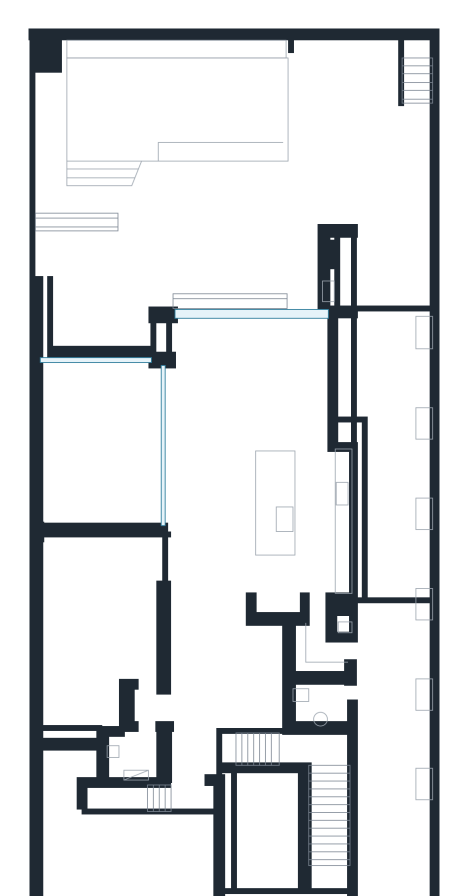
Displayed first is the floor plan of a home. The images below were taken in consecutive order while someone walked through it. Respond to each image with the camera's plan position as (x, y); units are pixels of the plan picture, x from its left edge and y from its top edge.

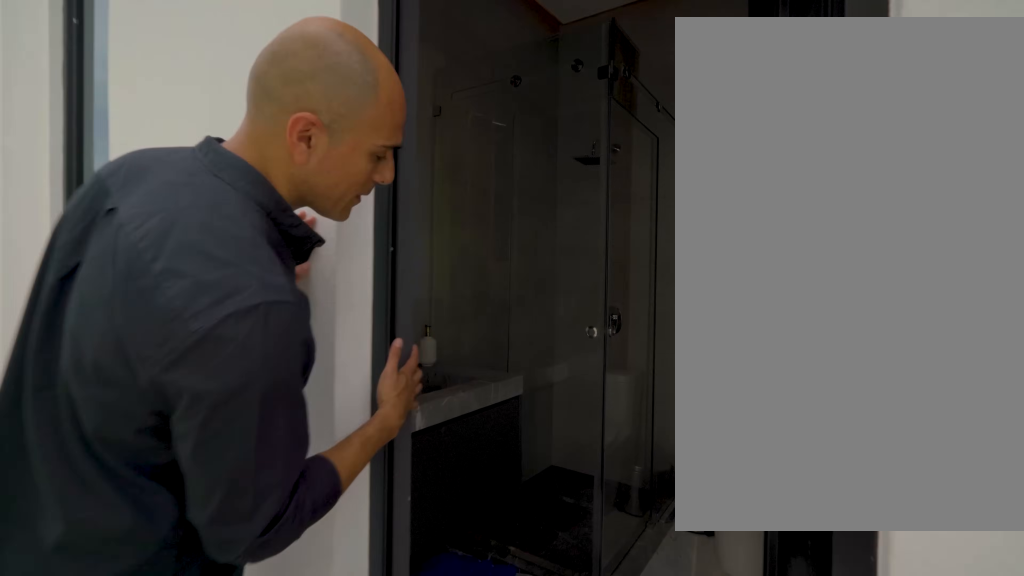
(354, 692)
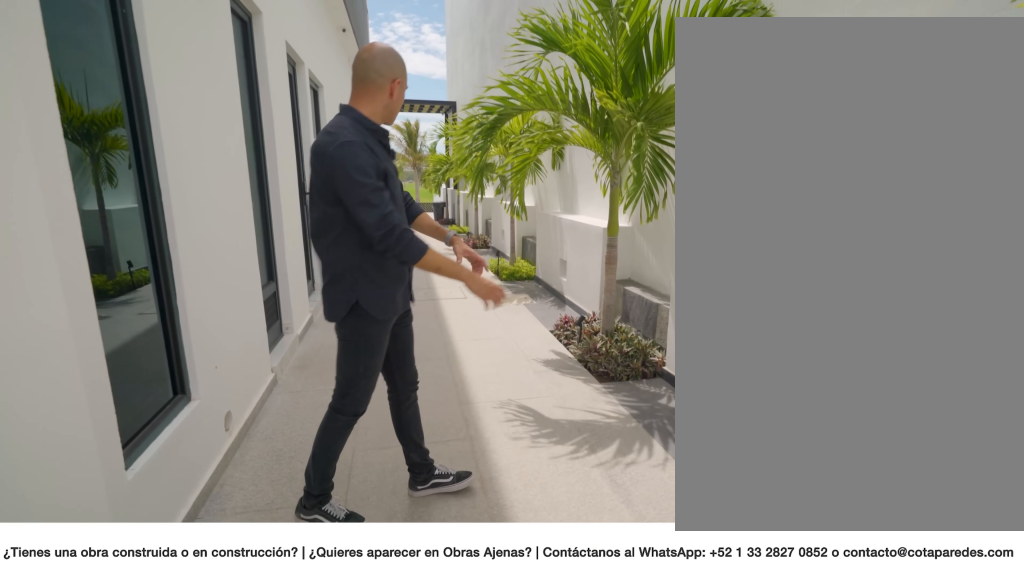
(387, 820)
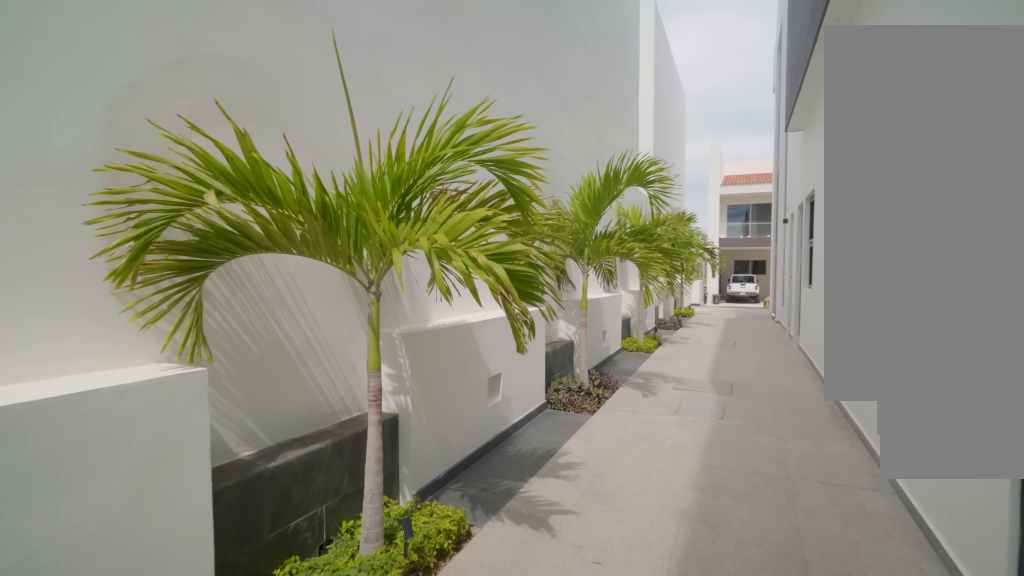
(390, 479)
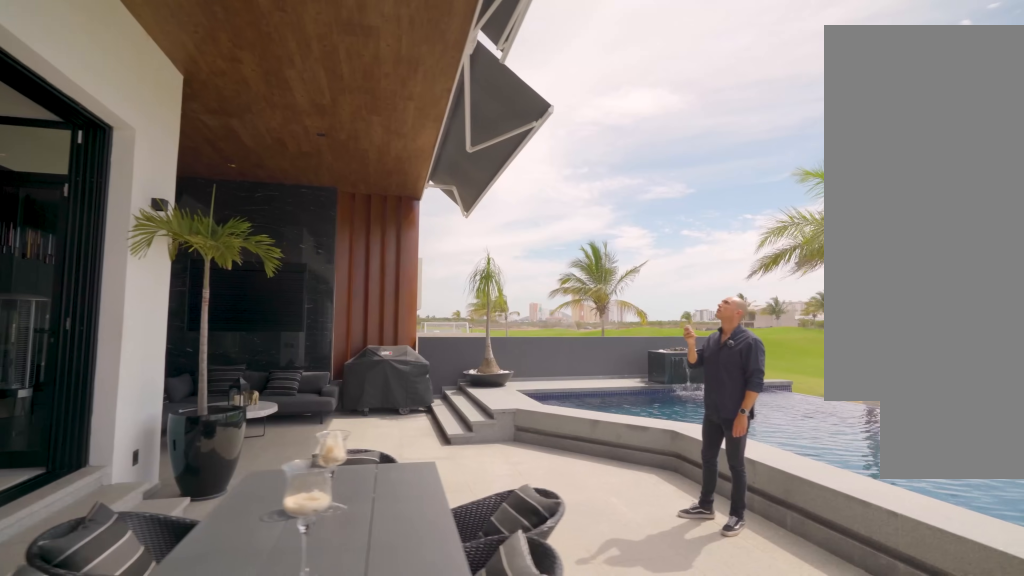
(305, 231)
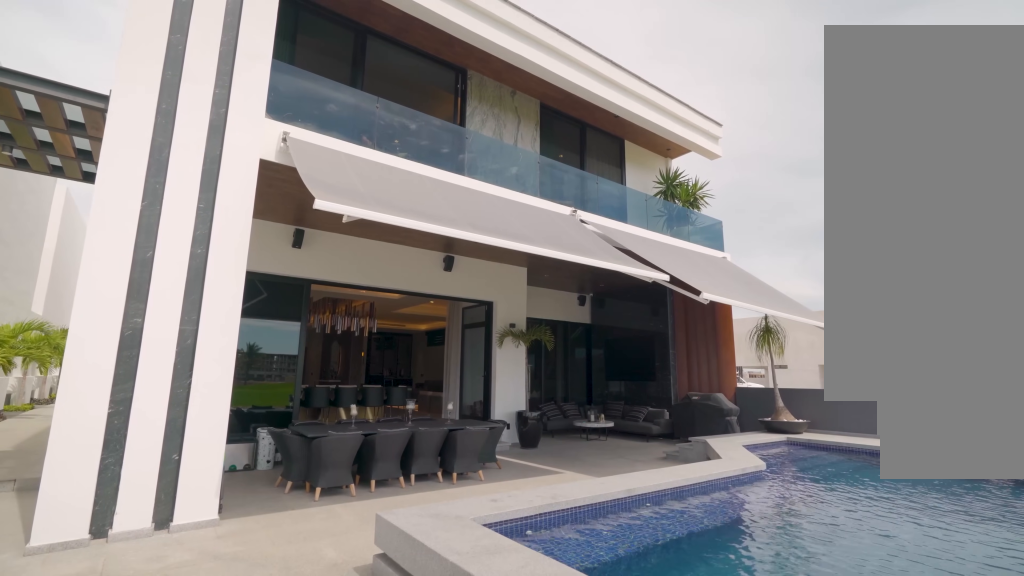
(326, 153)
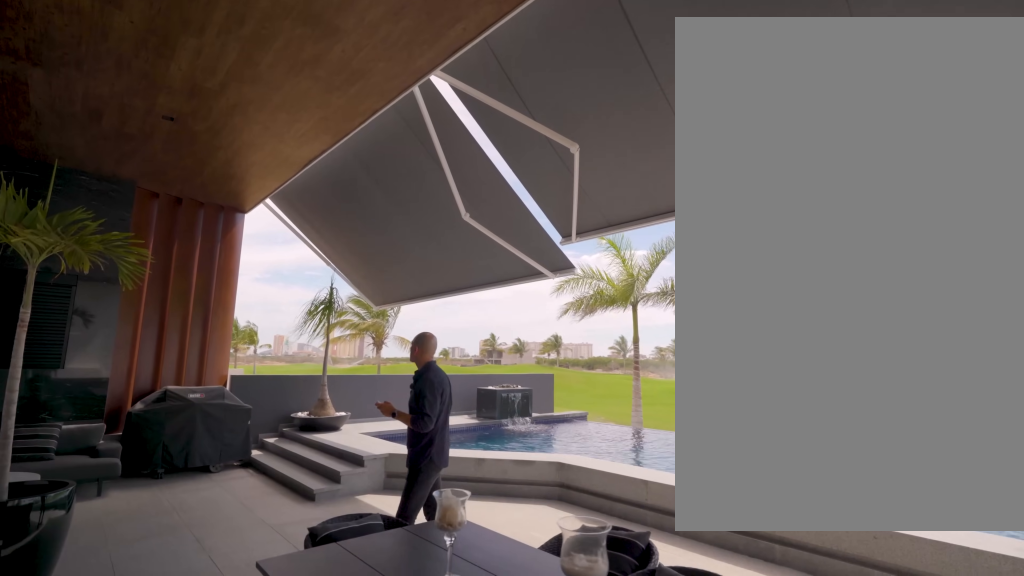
(270, 278)
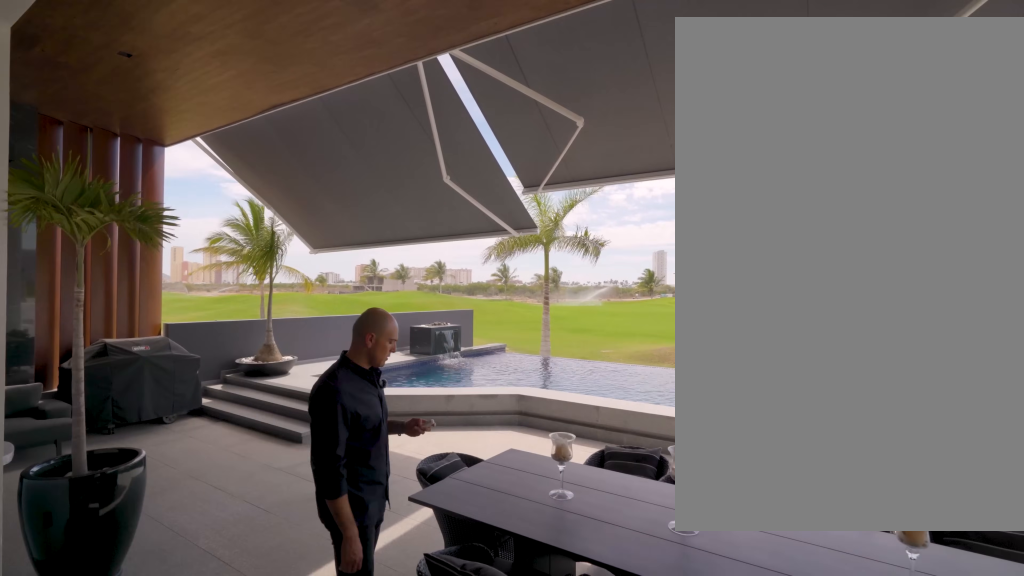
(234, 312)
